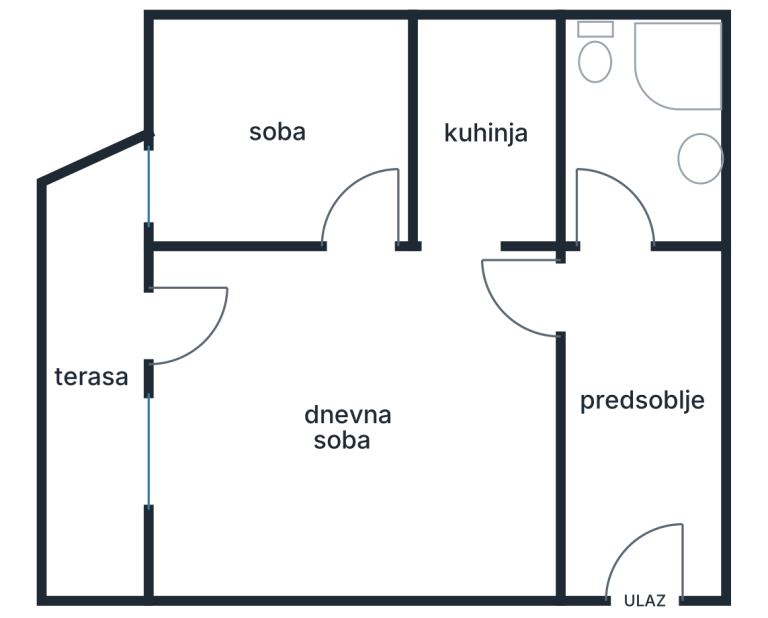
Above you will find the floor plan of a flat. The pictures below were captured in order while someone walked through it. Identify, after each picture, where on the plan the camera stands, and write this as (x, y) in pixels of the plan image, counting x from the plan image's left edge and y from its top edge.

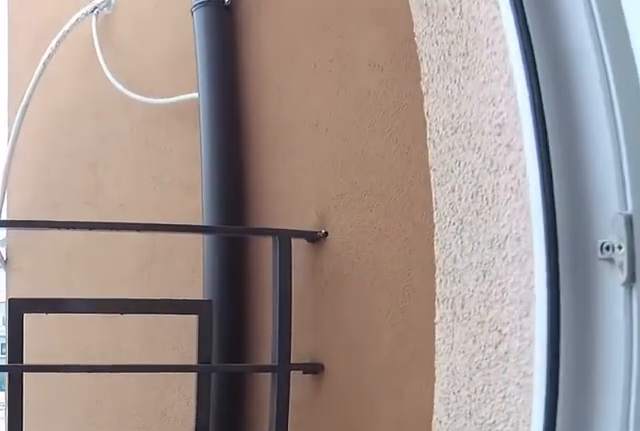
(199, 310)
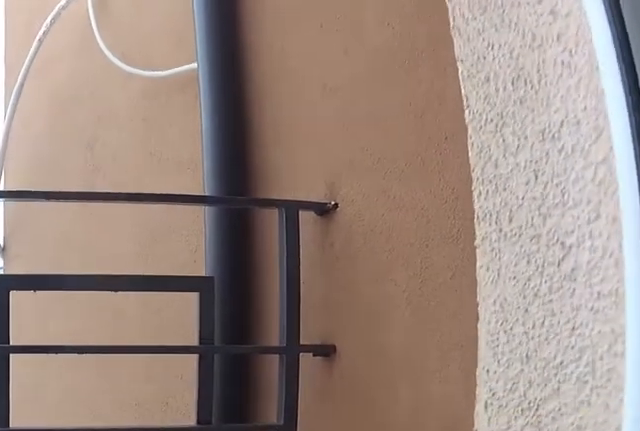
(188, 313)
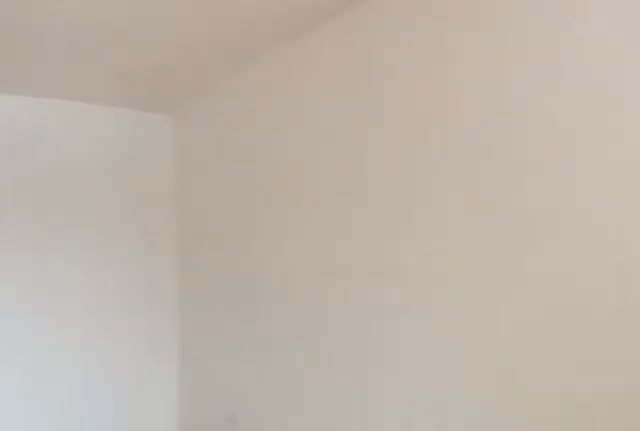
(154, 304)
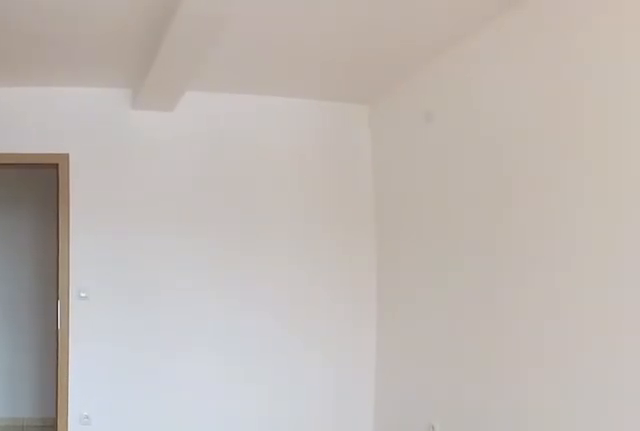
(149, 319)
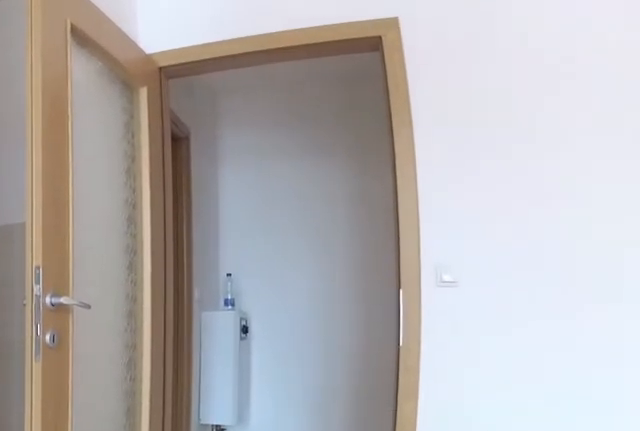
(319, 319)
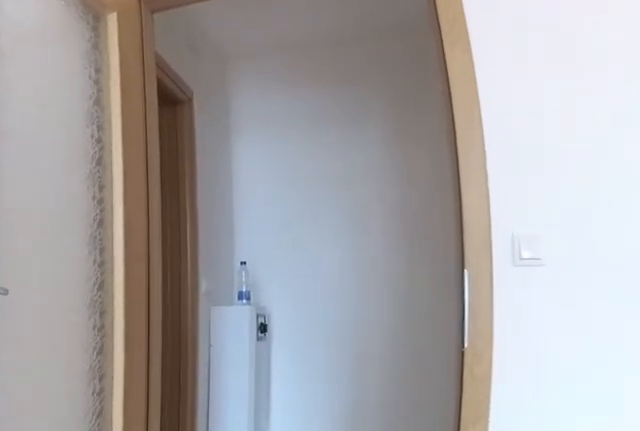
(375, 319)
